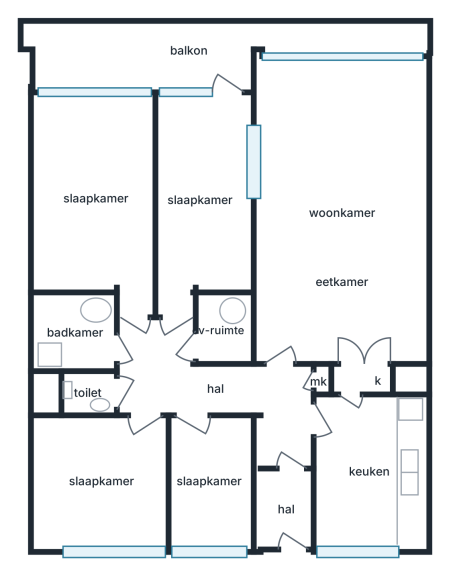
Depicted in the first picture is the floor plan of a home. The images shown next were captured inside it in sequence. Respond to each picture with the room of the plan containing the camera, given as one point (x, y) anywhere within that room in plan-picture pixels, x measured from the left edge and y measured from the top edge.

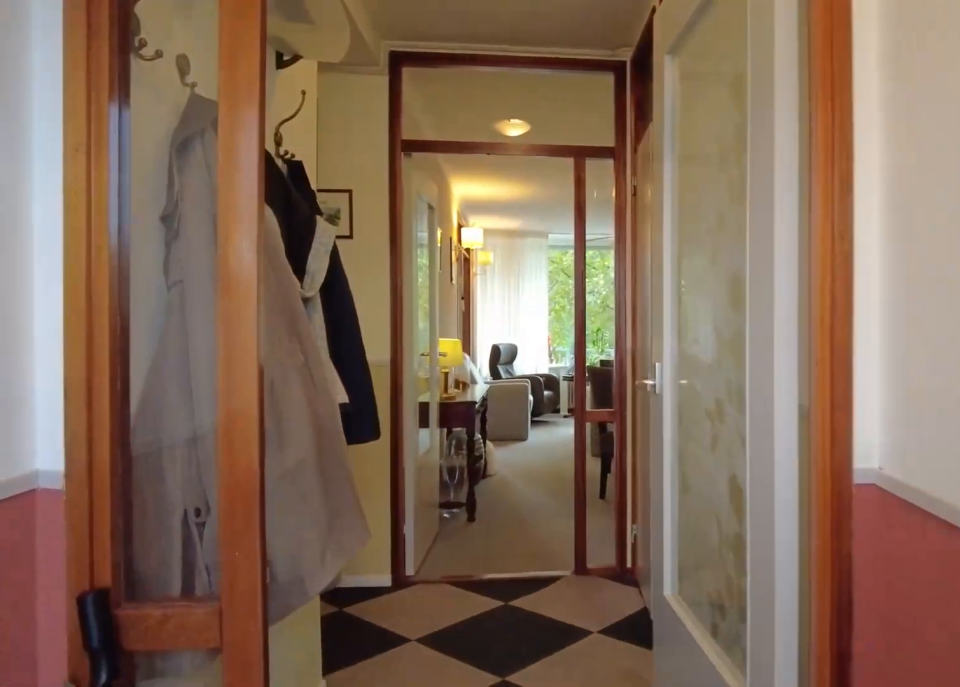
(285, 488)
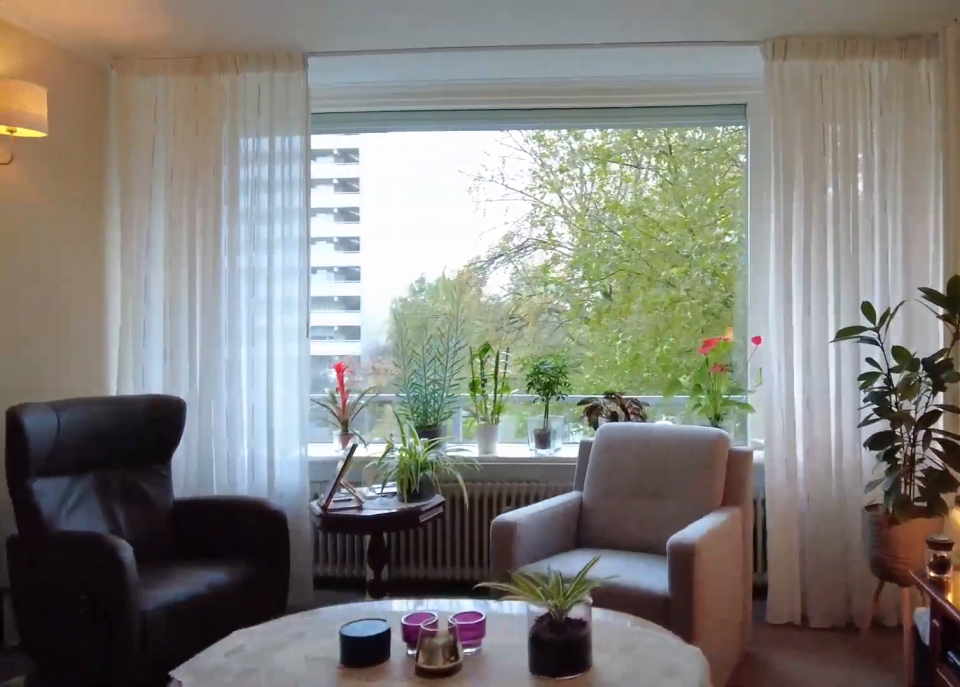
(340, 211)
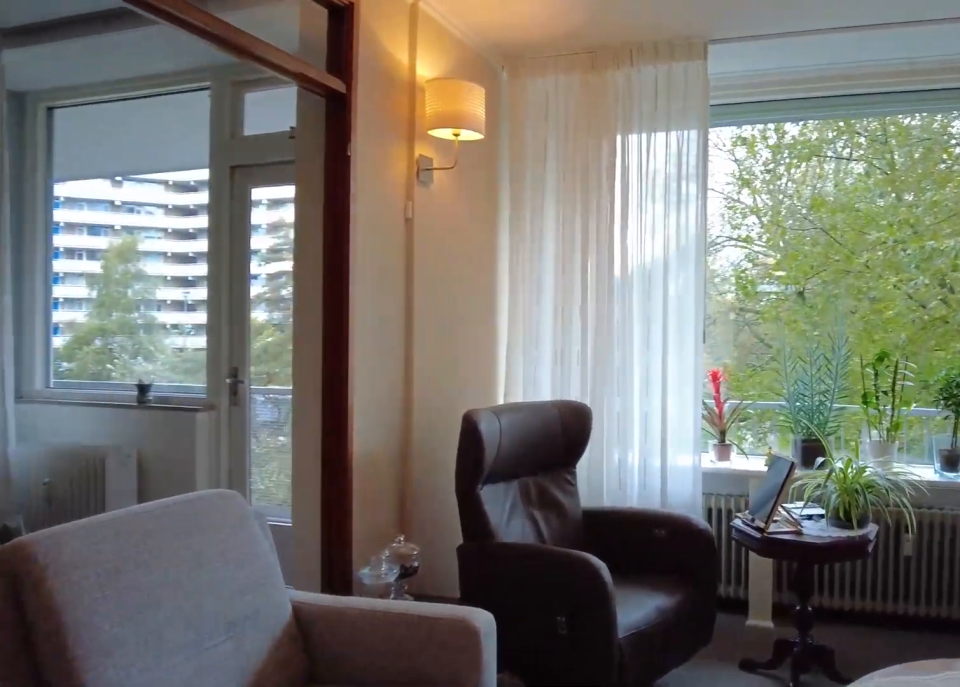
(340, 211)
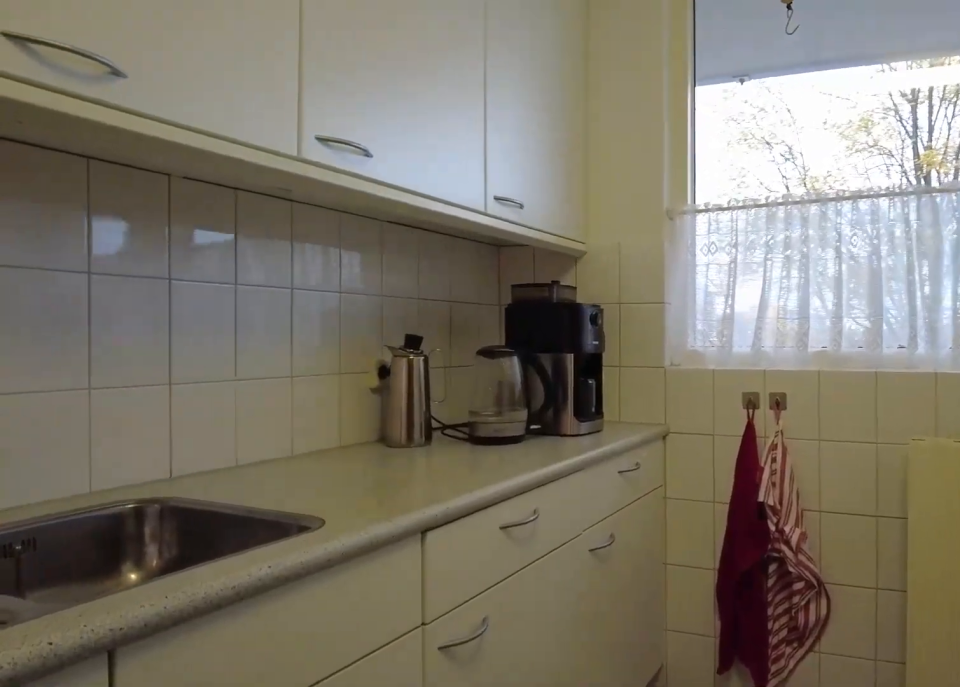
(368, 471)
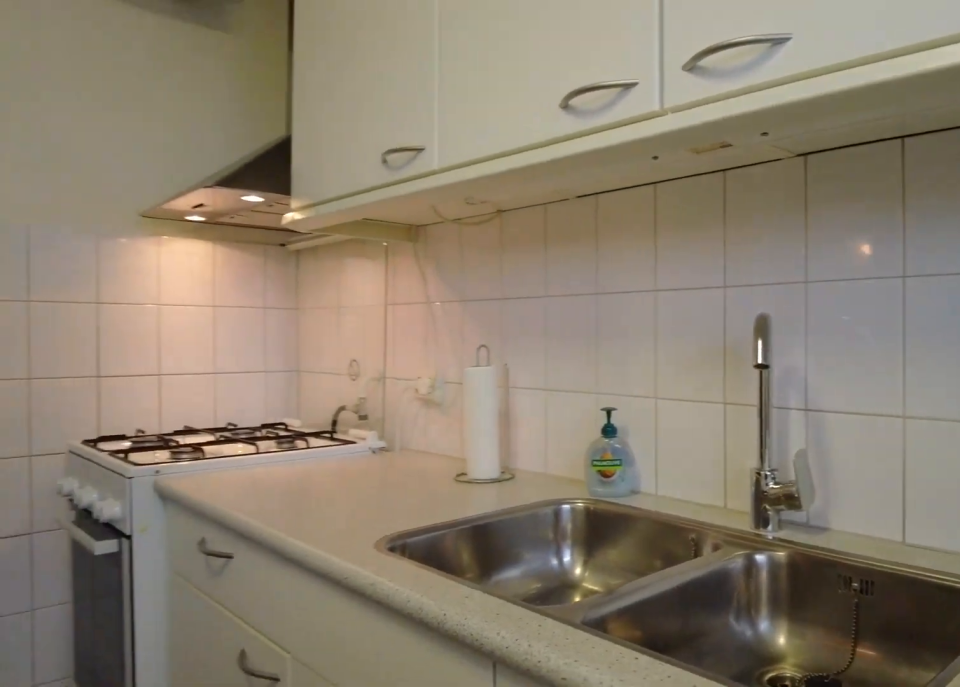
(368, 471)
